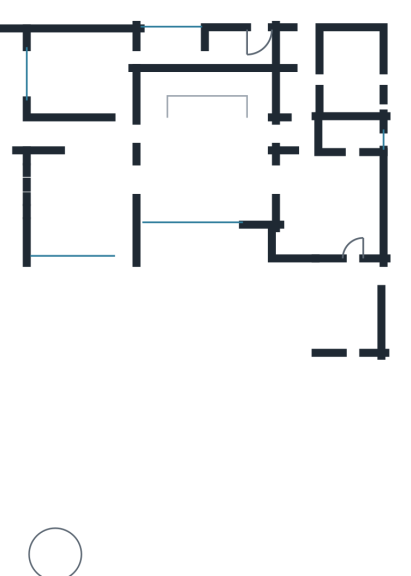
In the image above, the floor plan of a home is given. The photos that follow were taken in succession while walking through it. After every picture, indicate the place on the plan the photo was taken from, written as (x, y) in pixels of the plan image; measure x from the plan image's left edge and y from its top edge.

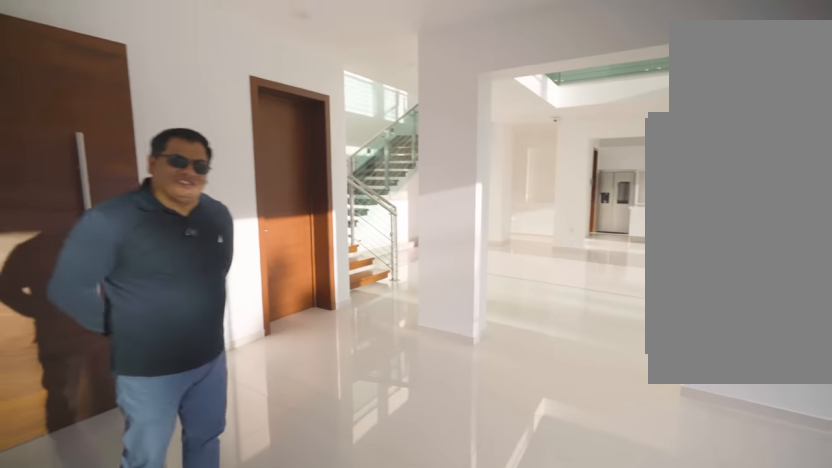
(66, 177)
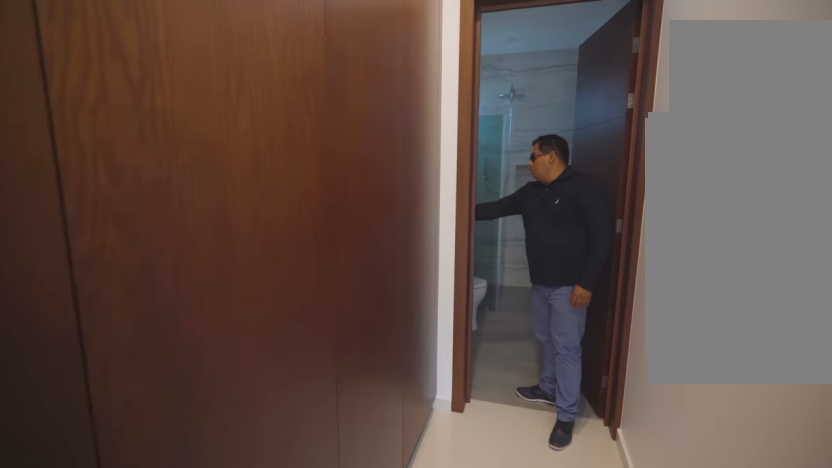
(167, 52)
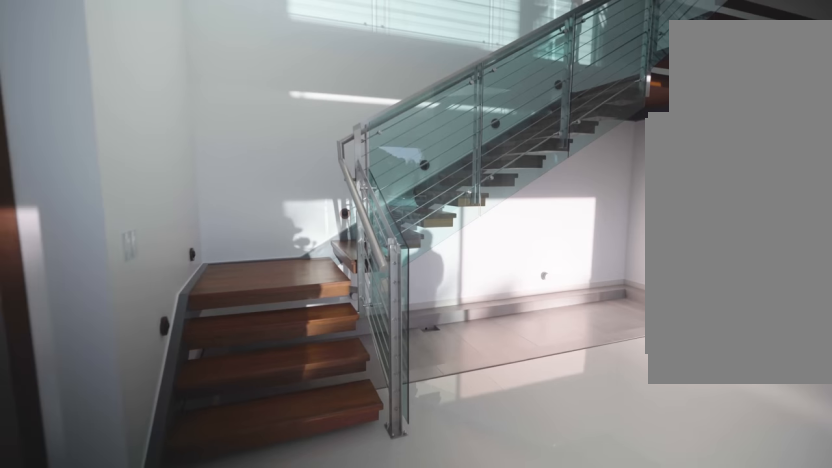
(155, 130)
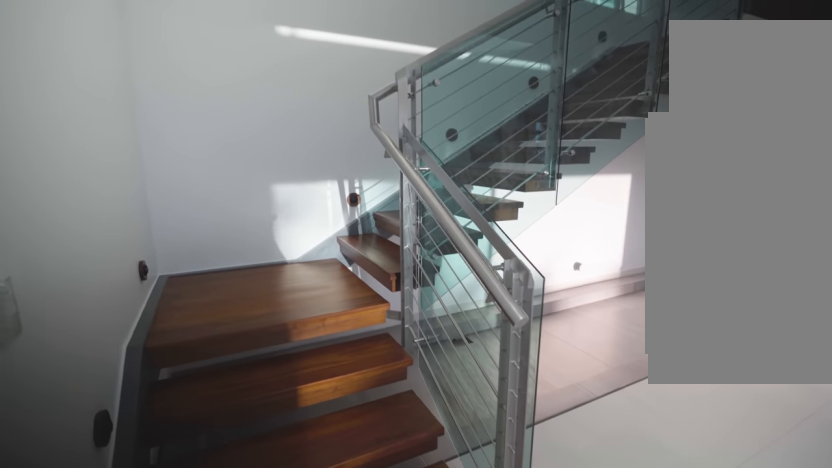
(155, 118)
